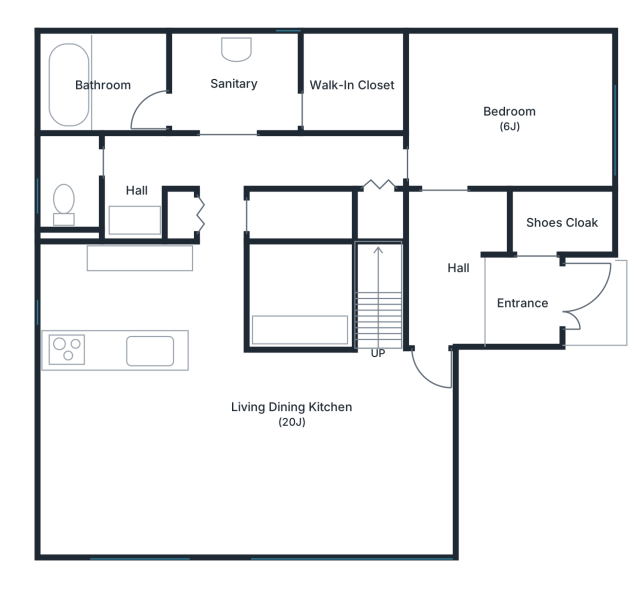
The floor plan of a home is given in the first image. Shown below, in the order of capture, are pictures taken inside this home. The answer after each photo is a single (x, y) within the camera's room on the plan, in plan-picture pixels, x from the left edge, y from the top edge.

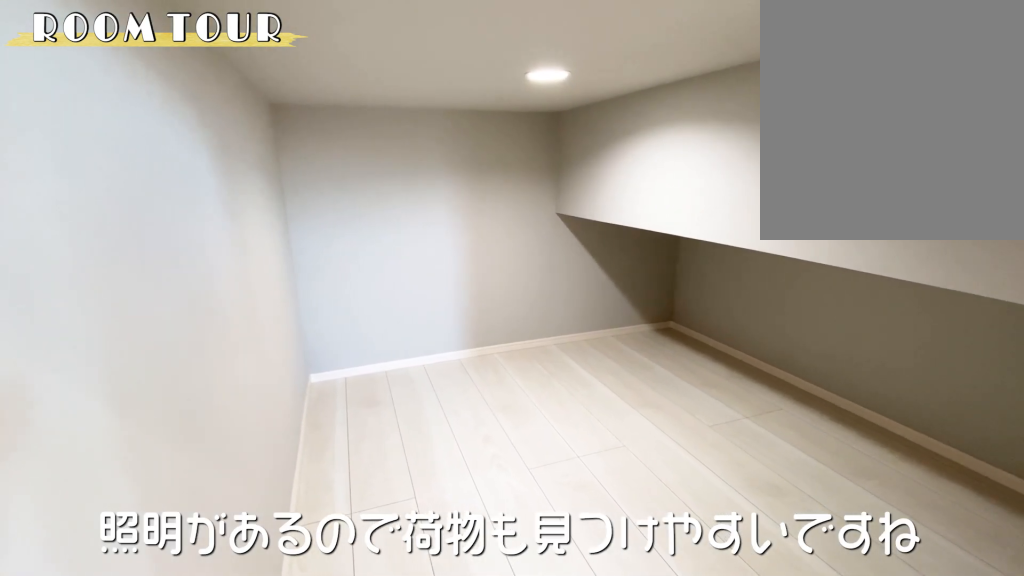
(301, 218)
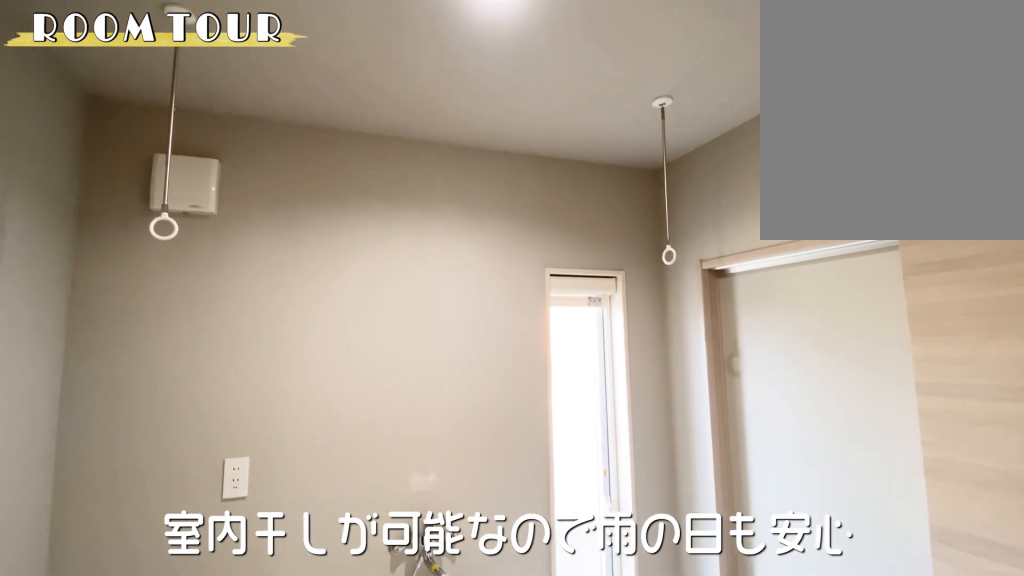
(236, 85)
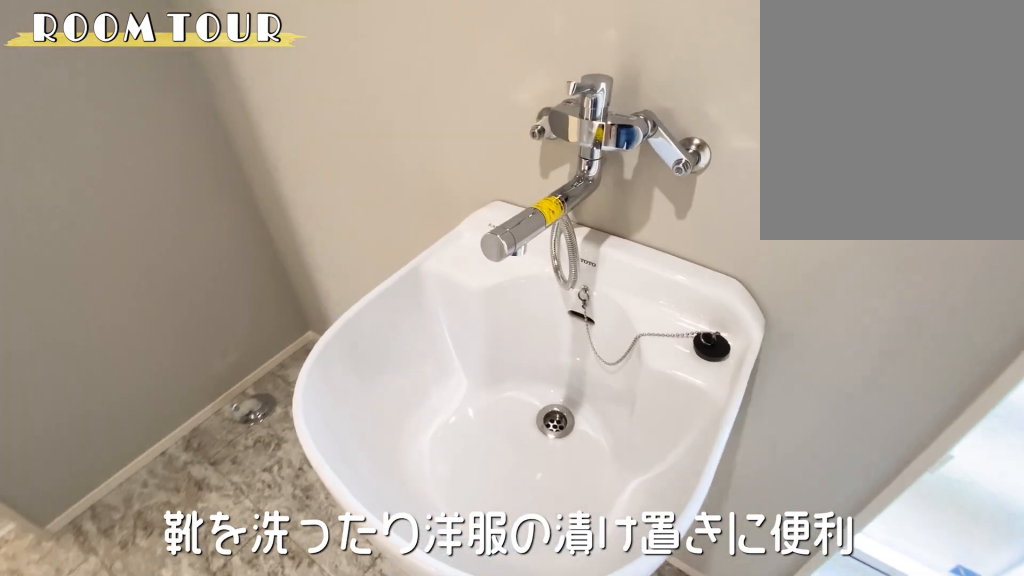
(236, 85)
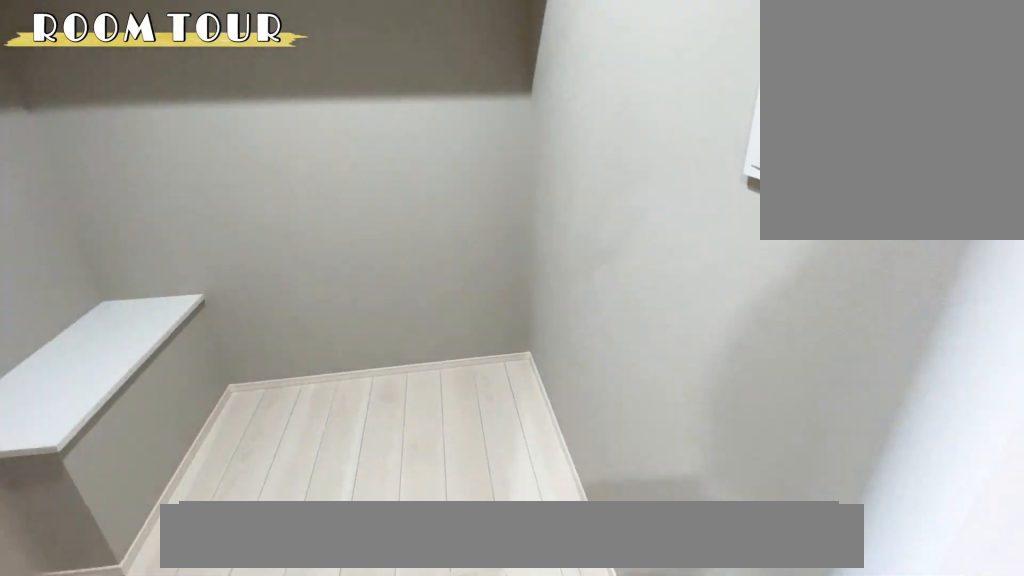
(354, 85)
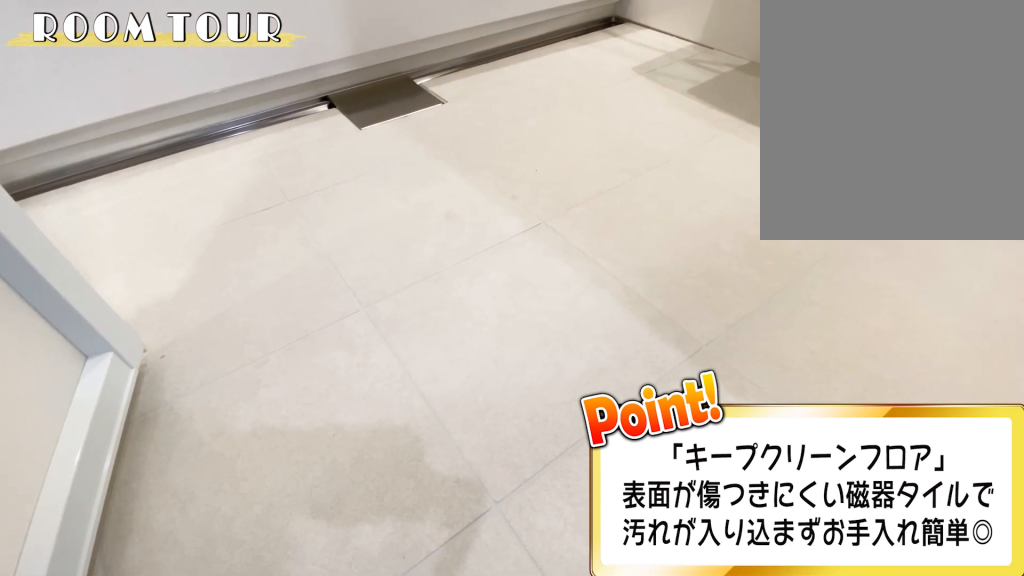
(100, 91)
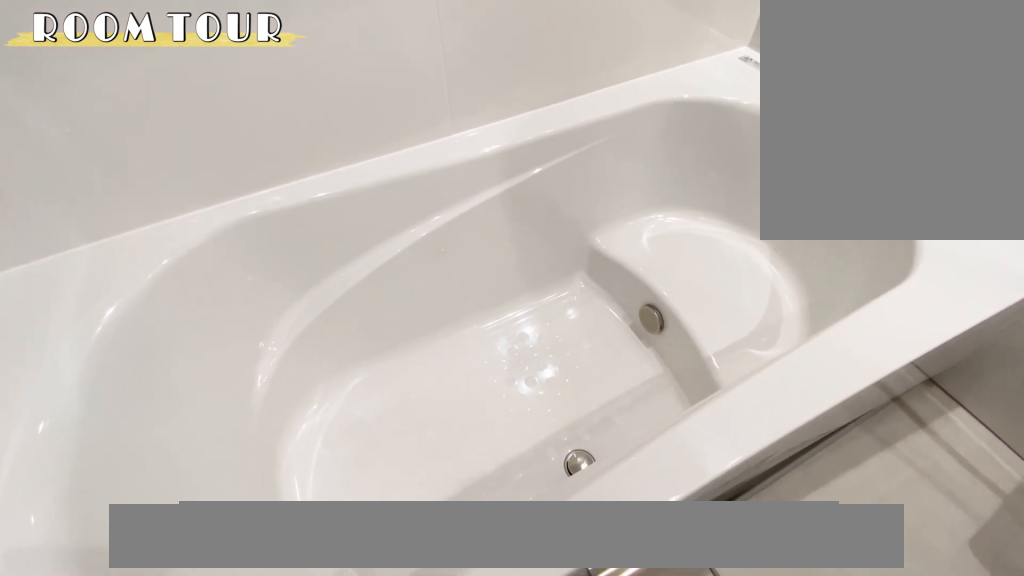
(100, 91)
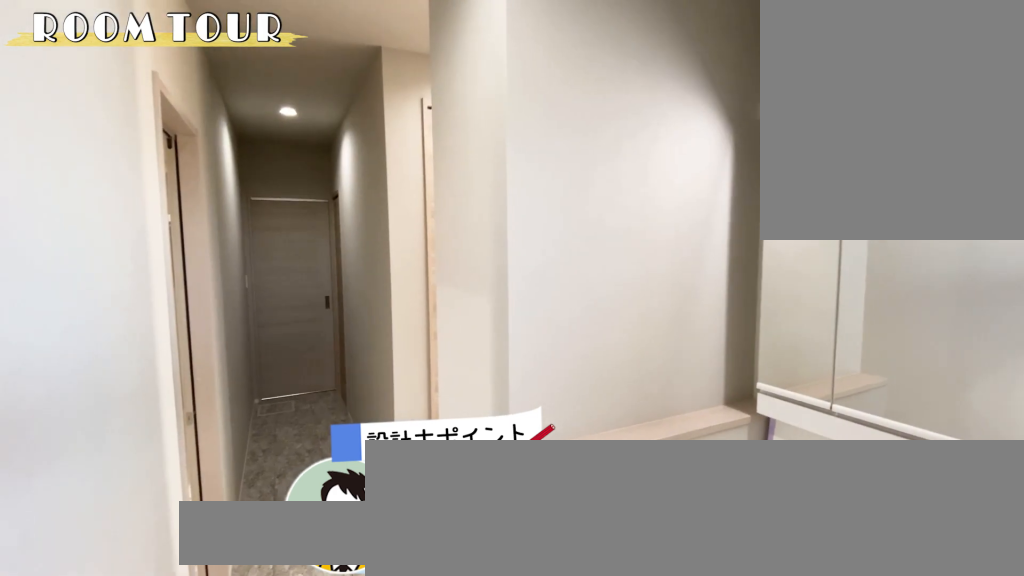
(140, 179)
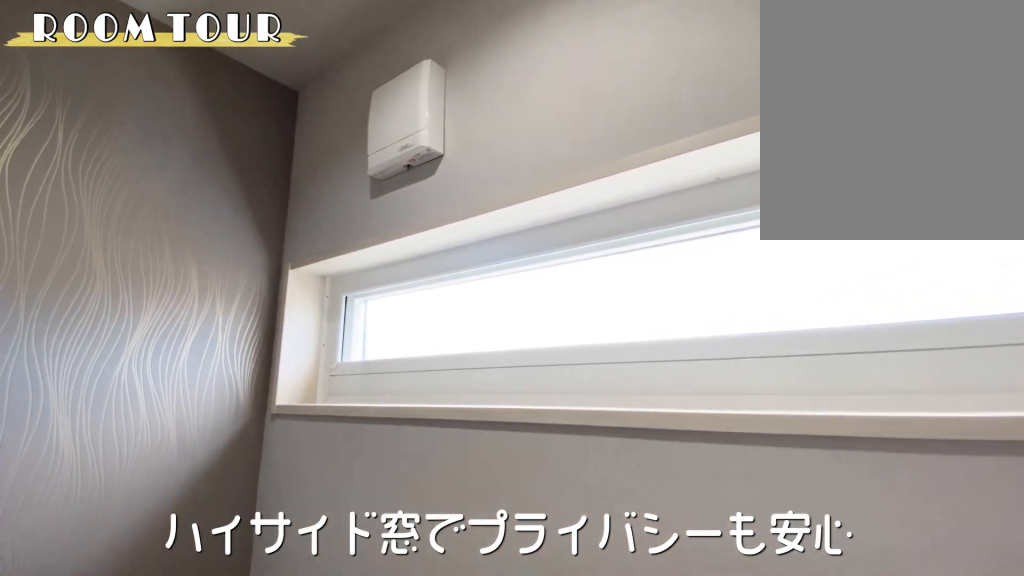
(78, 180)
